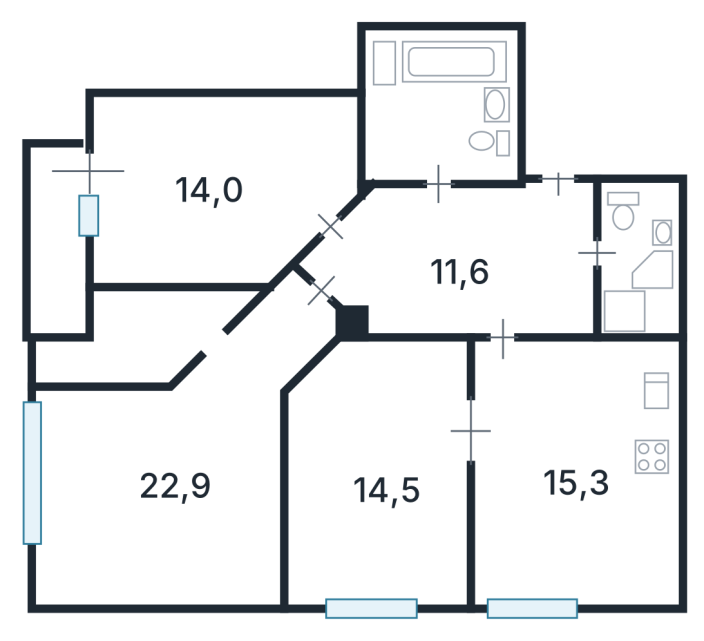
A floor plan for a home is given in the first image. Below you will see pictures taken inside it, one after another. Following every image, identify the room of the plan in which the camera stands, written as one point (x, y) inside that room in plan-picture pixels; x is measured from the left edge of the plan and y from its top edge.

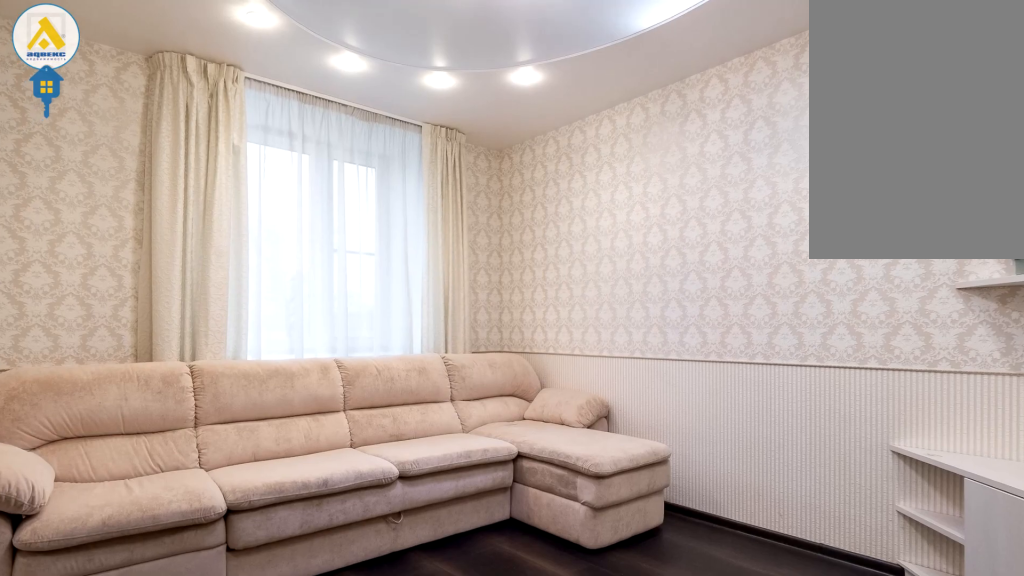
(383, 496)
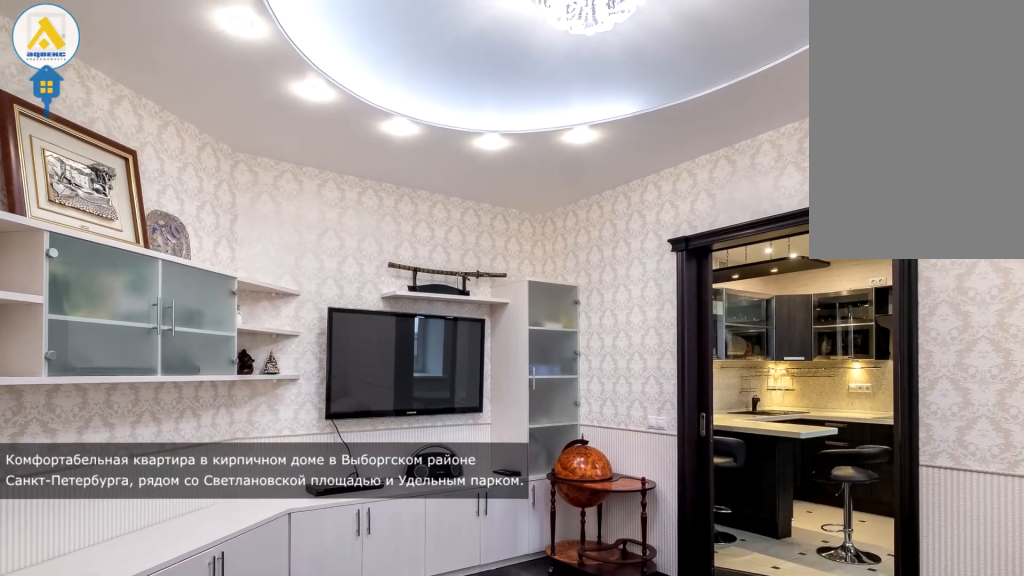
(382, 497)
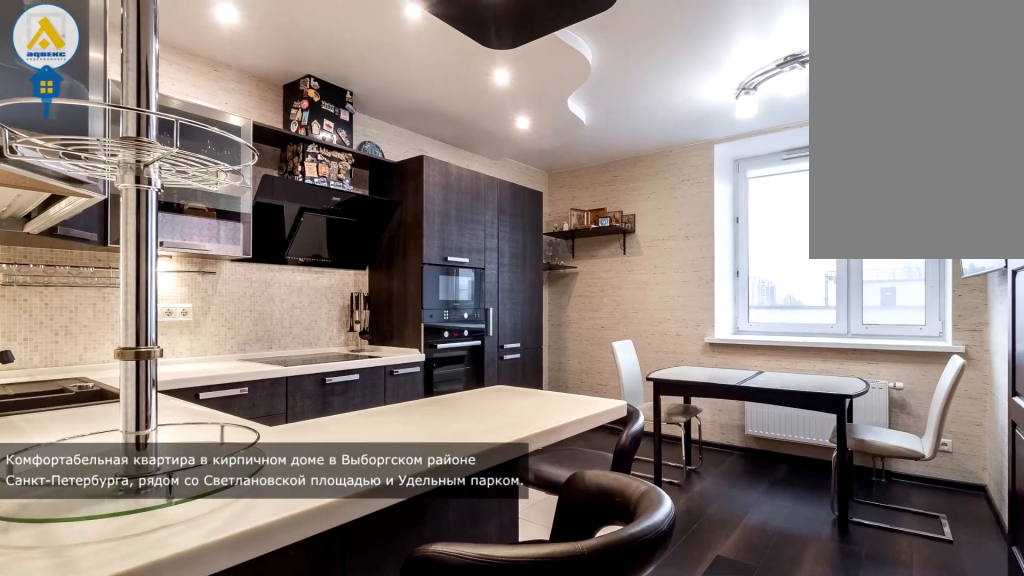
(576, 467)
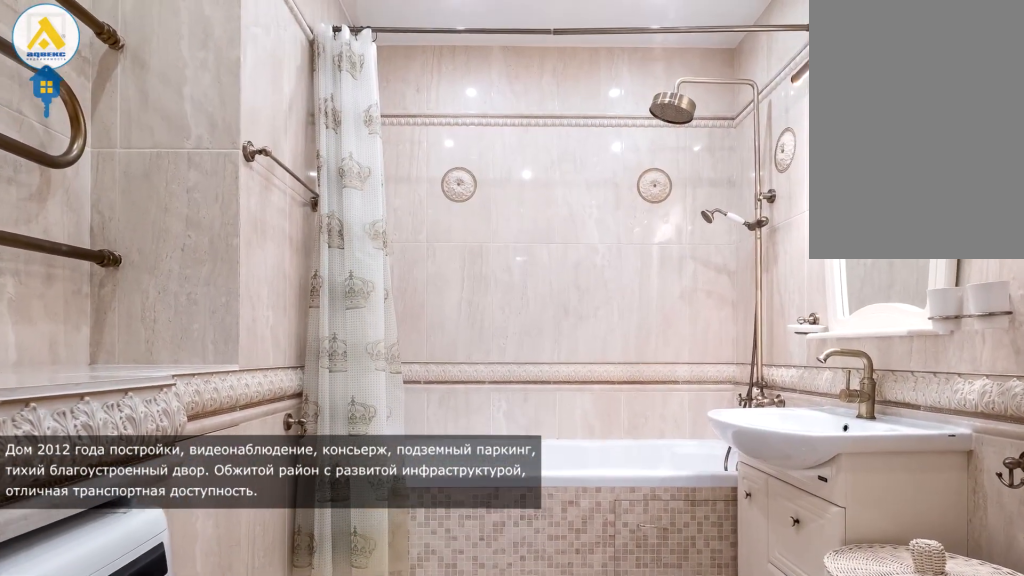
(438, 127)
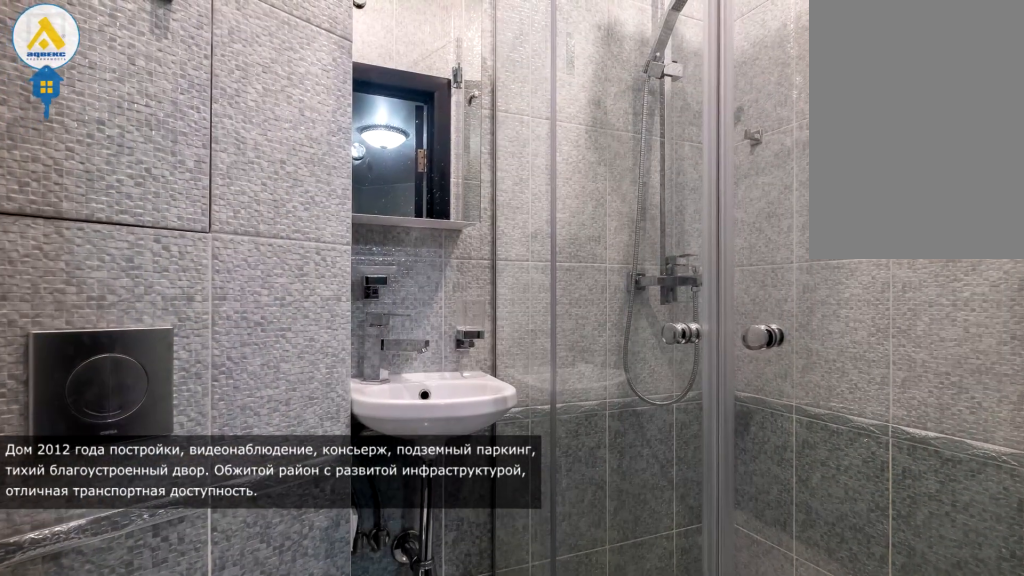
(625, 259)
